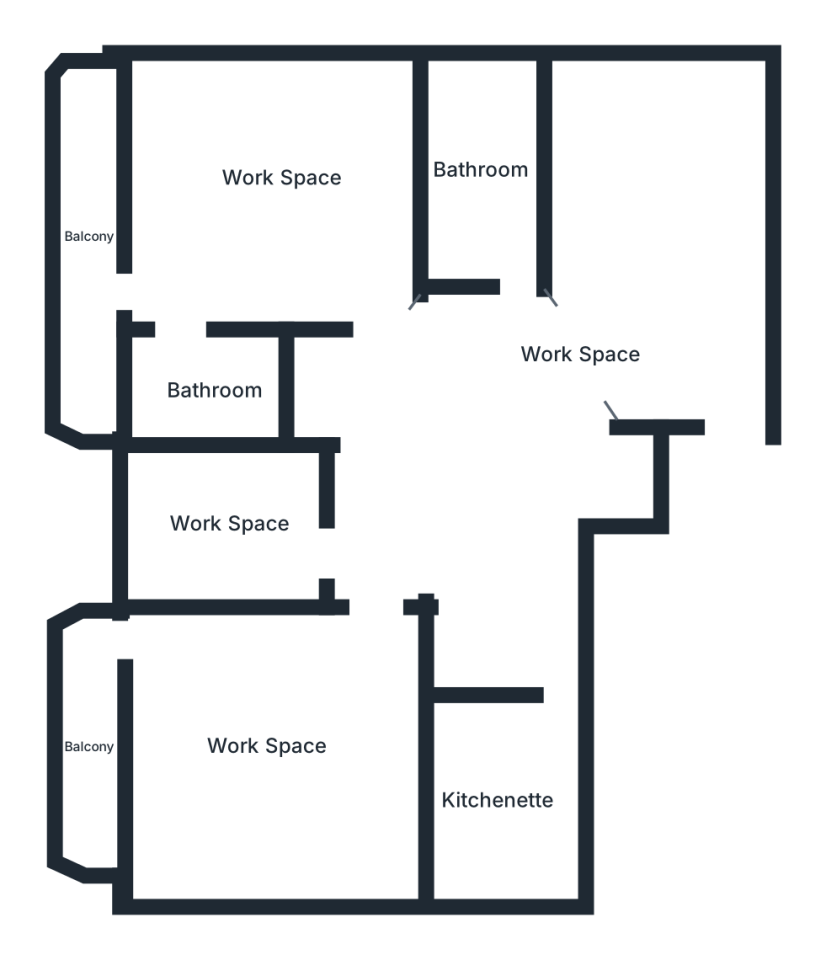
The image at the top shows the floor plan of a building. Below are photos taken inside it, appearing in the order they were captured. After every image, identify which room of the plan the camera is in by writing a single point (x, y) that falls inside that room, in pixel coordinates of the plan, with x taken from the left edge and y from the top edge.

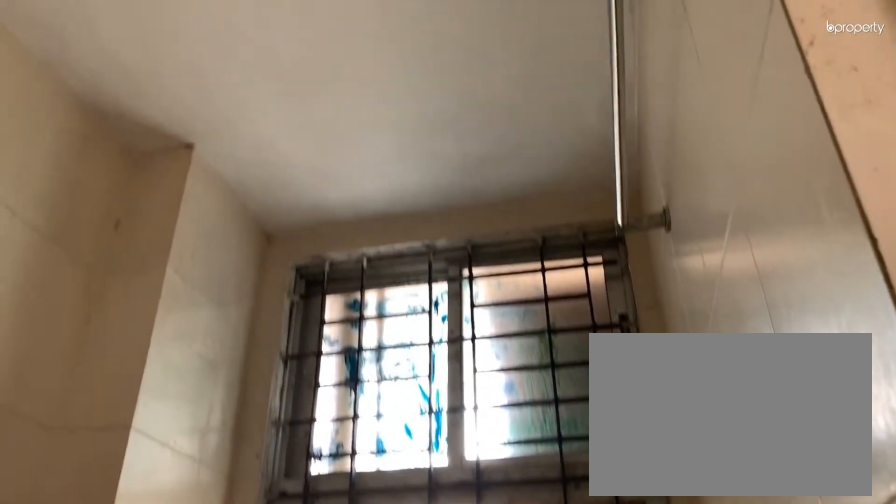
(215, 390)
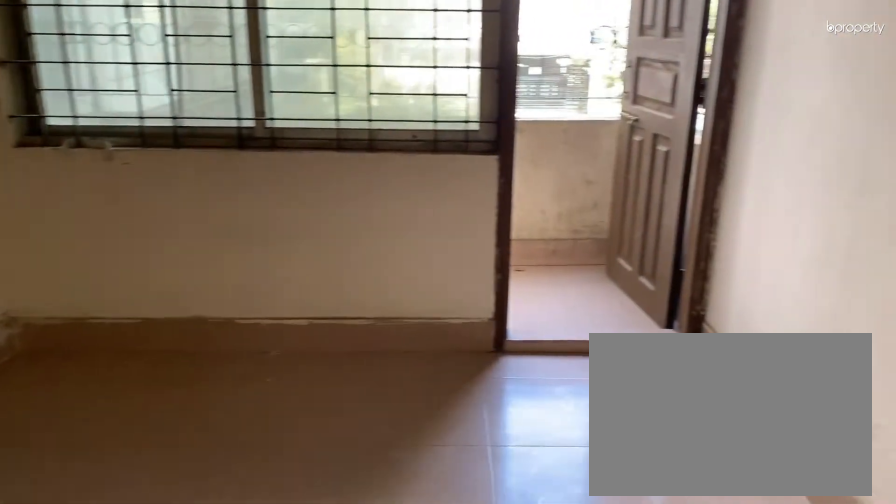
(266, 743)
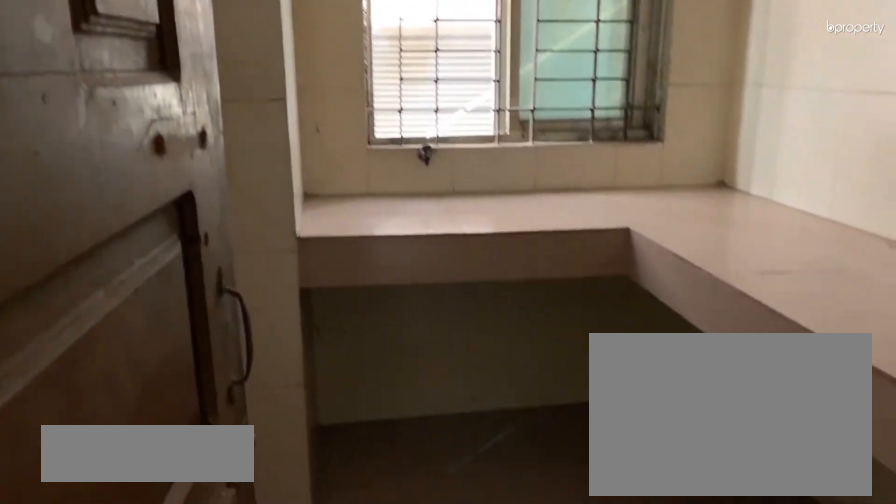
(499, 801)
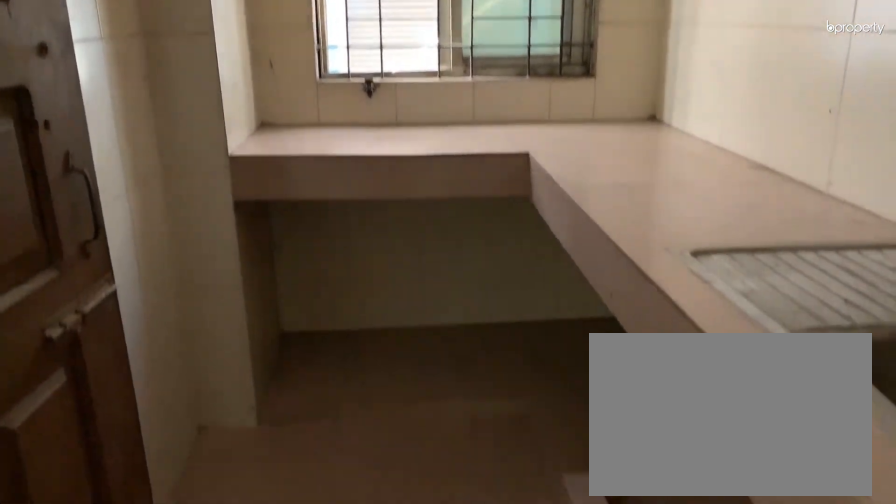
(499, 801)
